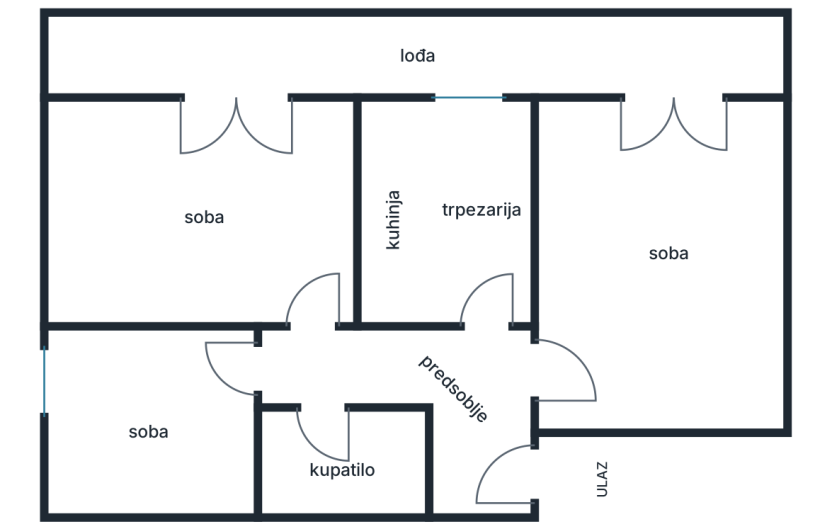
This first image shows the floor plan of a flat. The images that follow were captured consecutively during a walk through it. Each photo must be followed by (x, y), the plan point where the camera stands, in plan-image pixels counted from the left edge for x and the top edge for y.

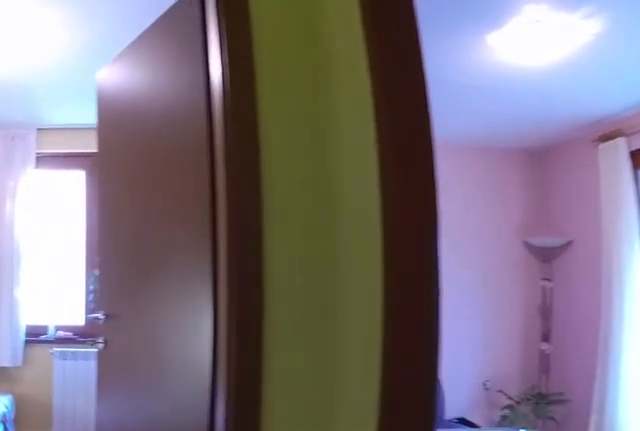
(374, 364)
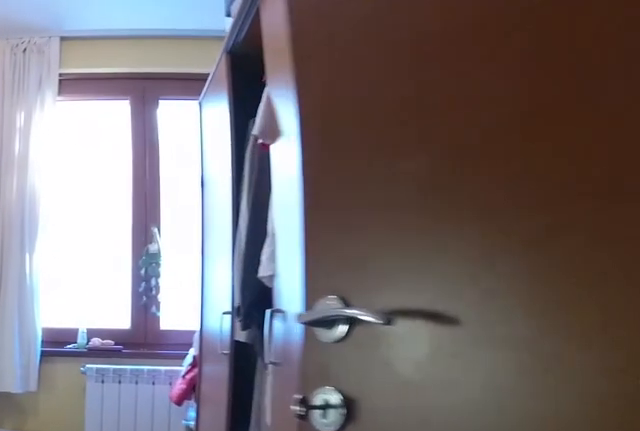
(262, 367)
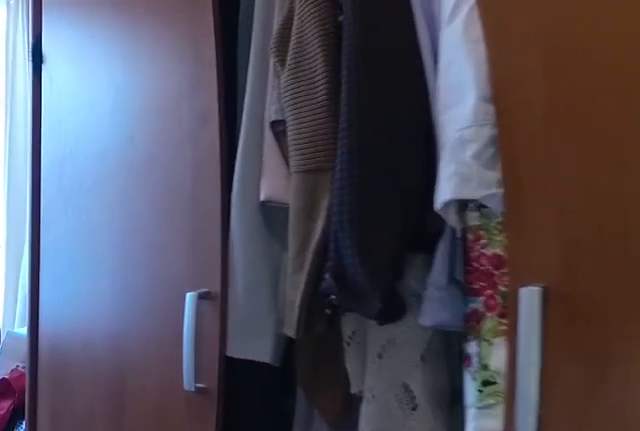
(195, 367)
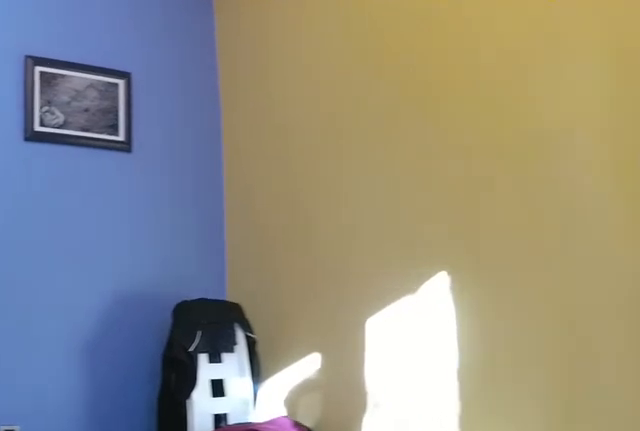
(102, 366)
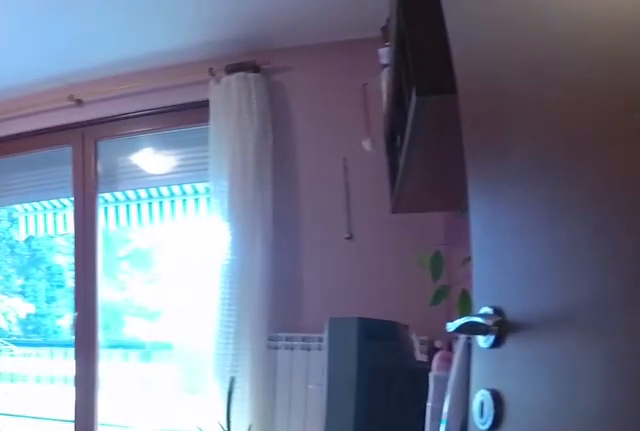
(288, 351)
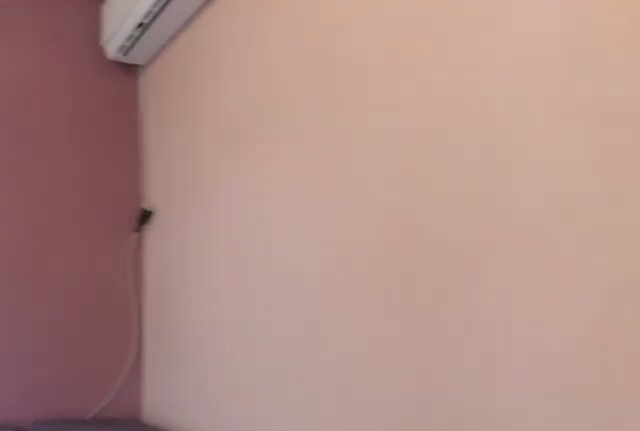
(114, 126)
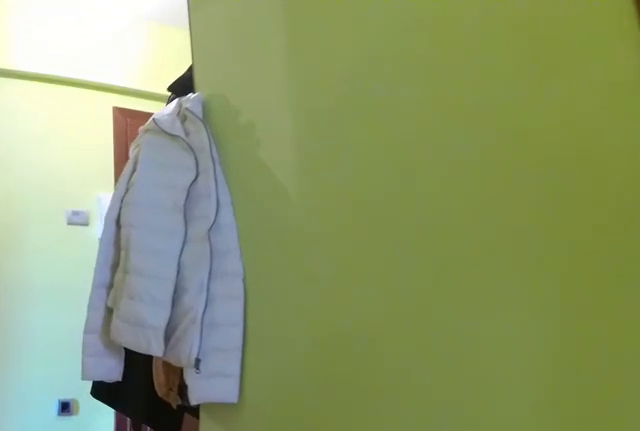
(342, 368)
